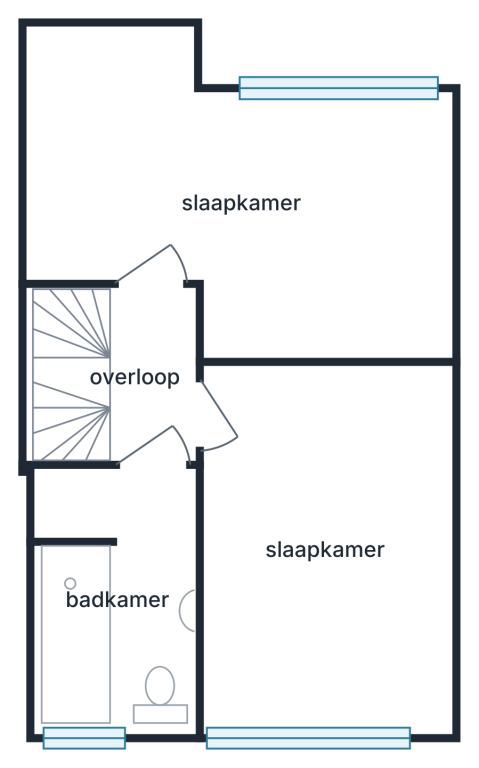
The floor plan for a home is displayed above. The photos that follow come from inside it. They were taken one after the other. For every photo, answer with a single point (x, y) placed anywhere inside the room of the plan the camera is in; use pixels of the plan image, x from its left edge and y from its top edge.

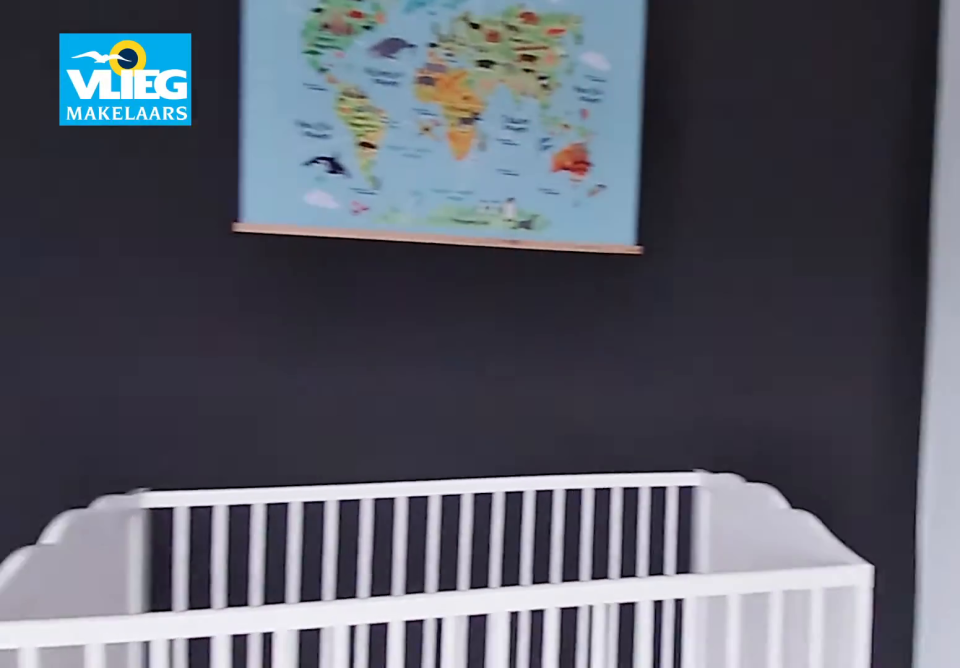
(80, 154)
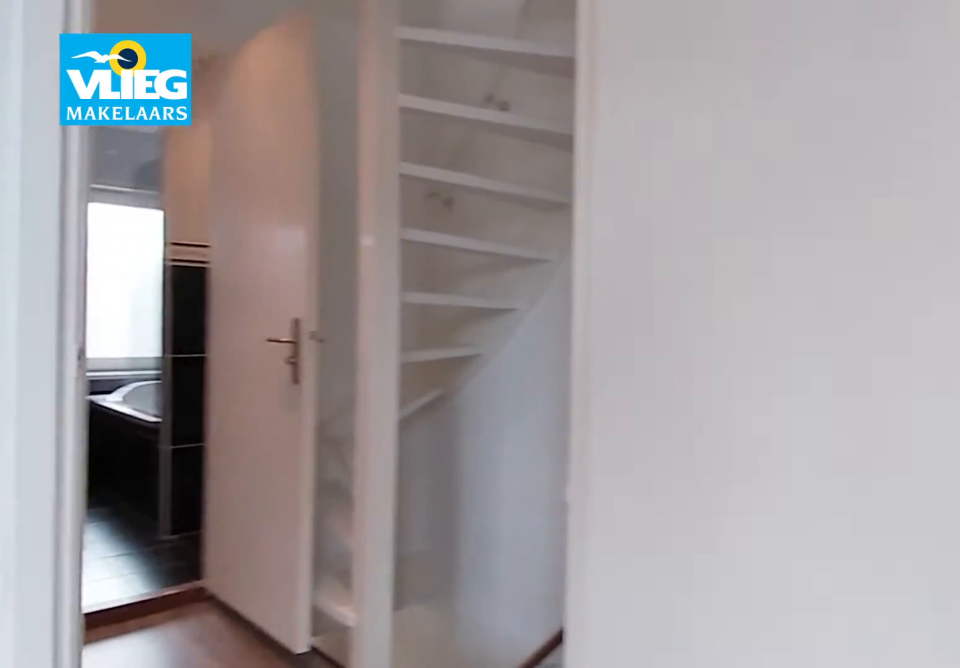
(80, 154)
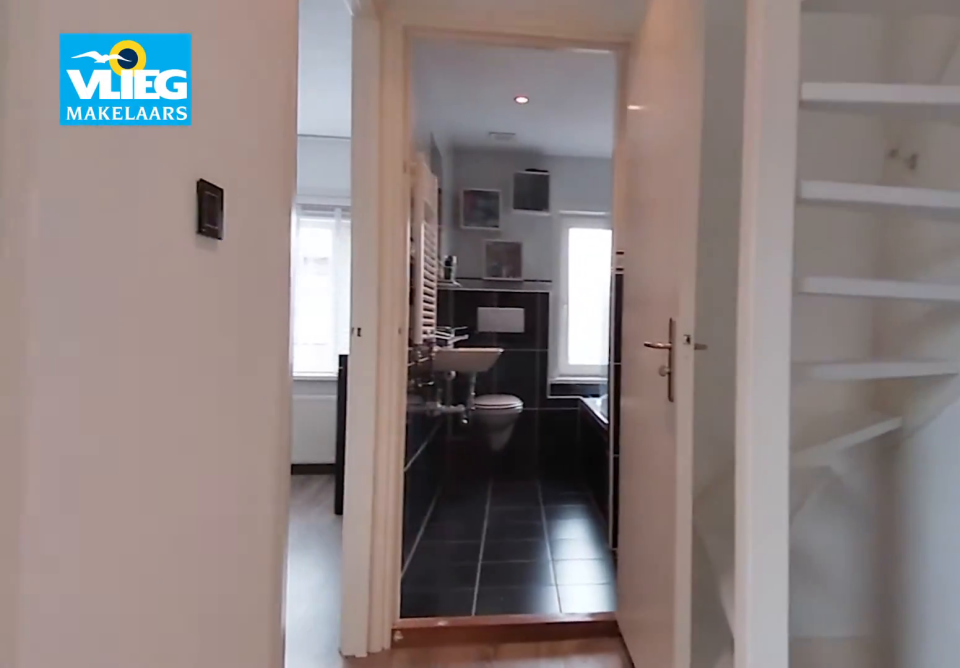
(145, 398)
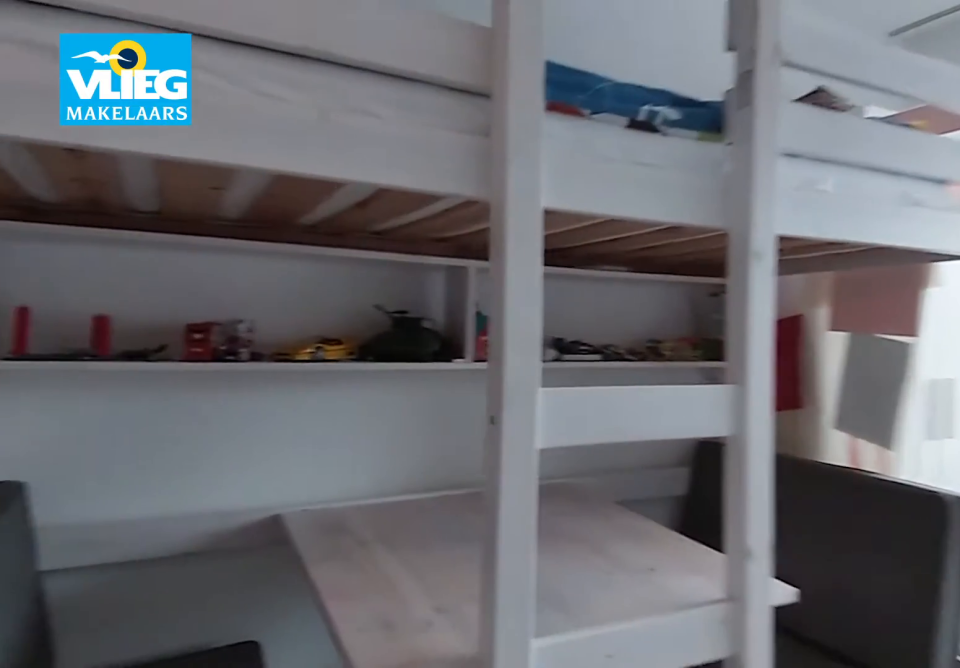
(250, 652)
